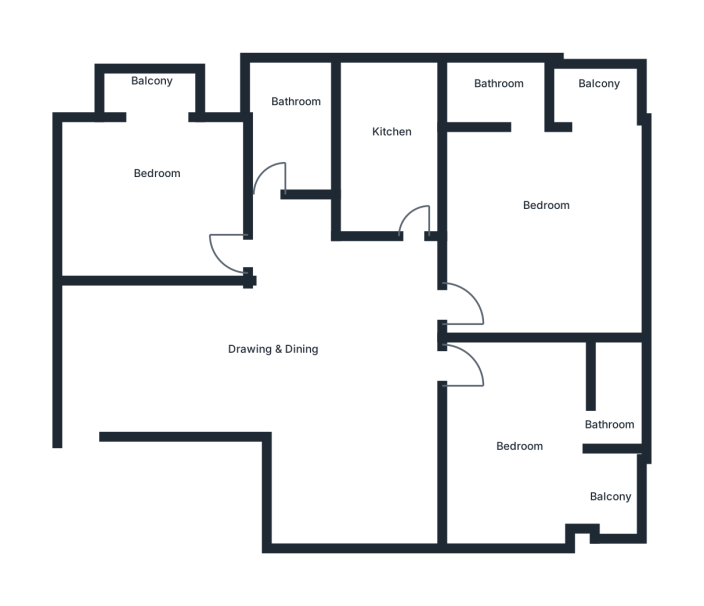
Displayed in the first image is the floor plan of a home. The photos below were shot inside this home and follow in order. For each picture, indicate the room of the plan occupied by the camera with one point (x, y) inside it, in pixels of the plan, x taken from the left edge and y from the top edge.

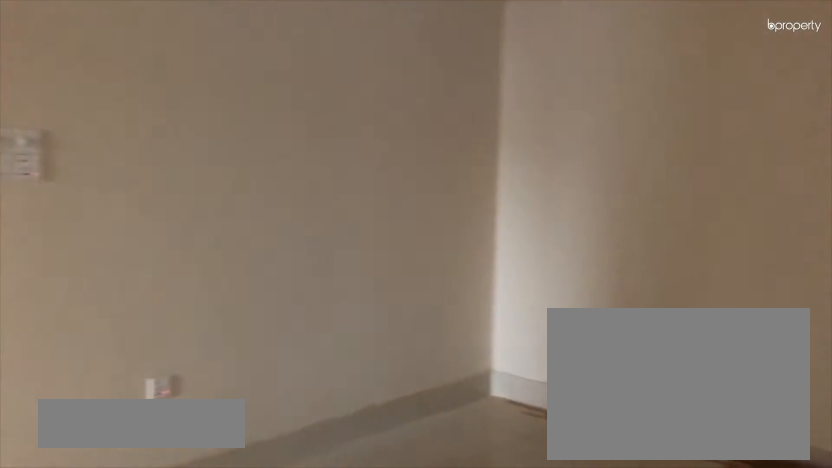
(314, 356)
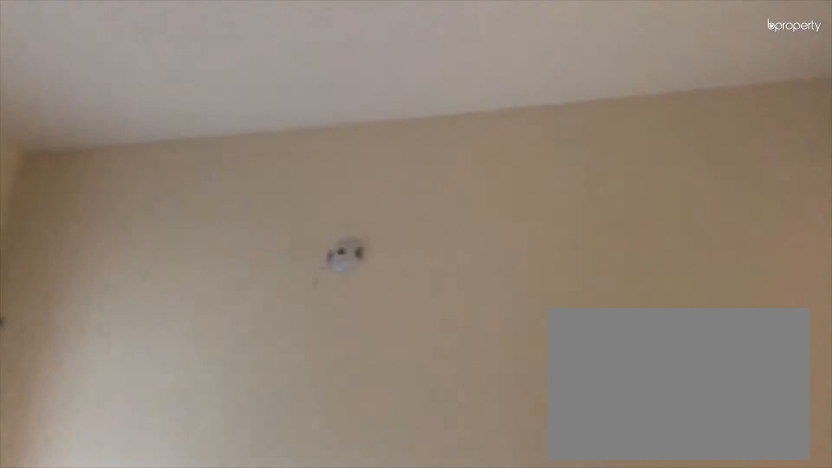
(312, 342)
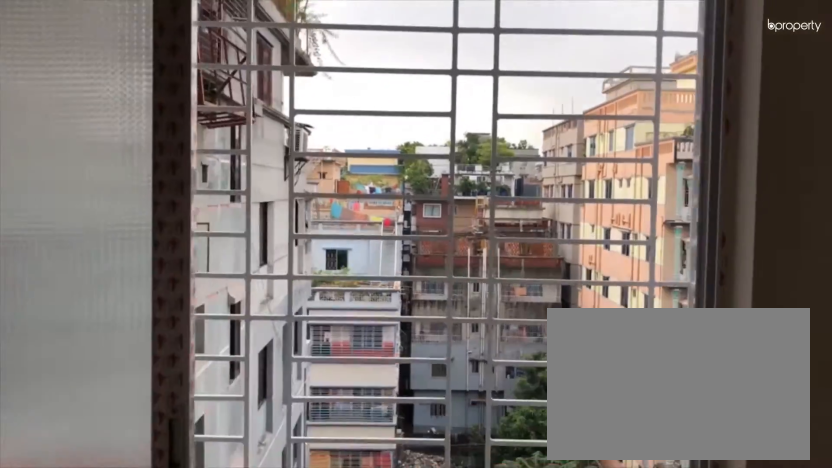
(147, 87)
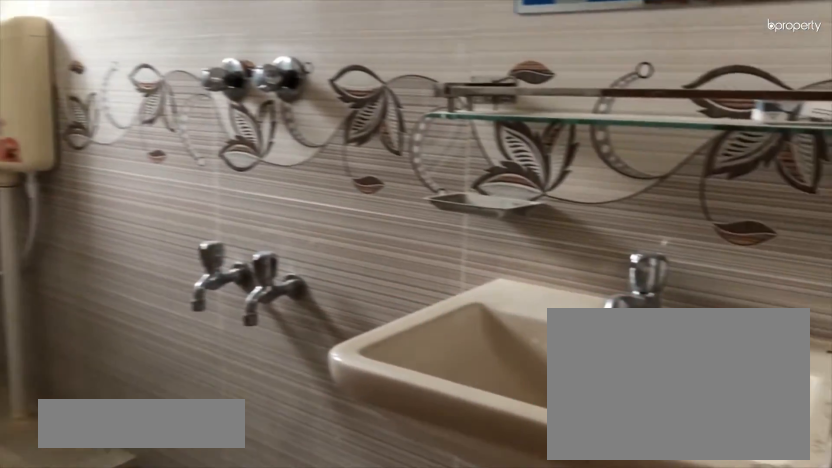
(288, 128)
